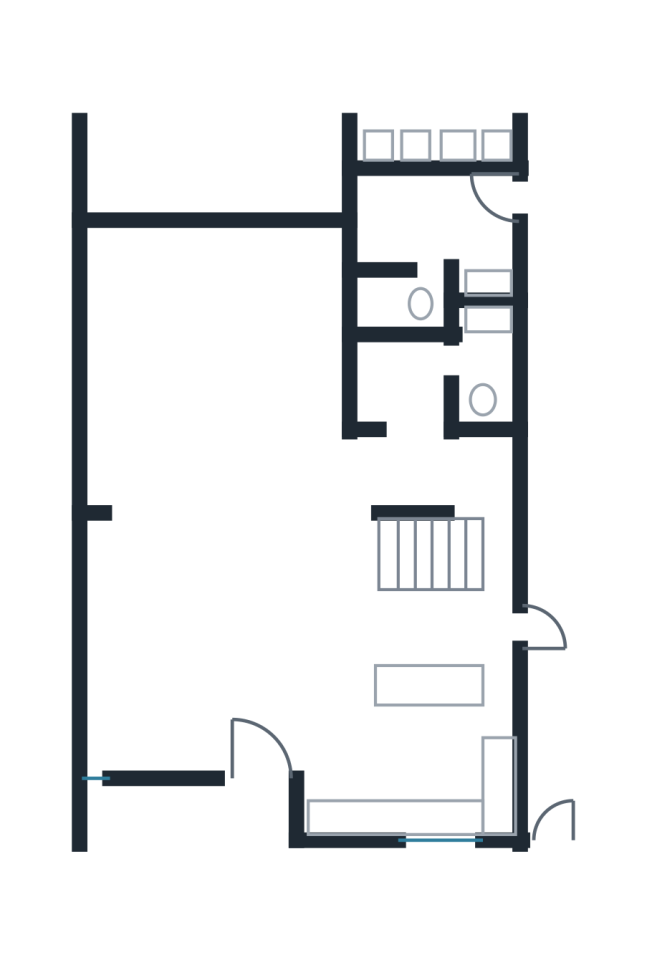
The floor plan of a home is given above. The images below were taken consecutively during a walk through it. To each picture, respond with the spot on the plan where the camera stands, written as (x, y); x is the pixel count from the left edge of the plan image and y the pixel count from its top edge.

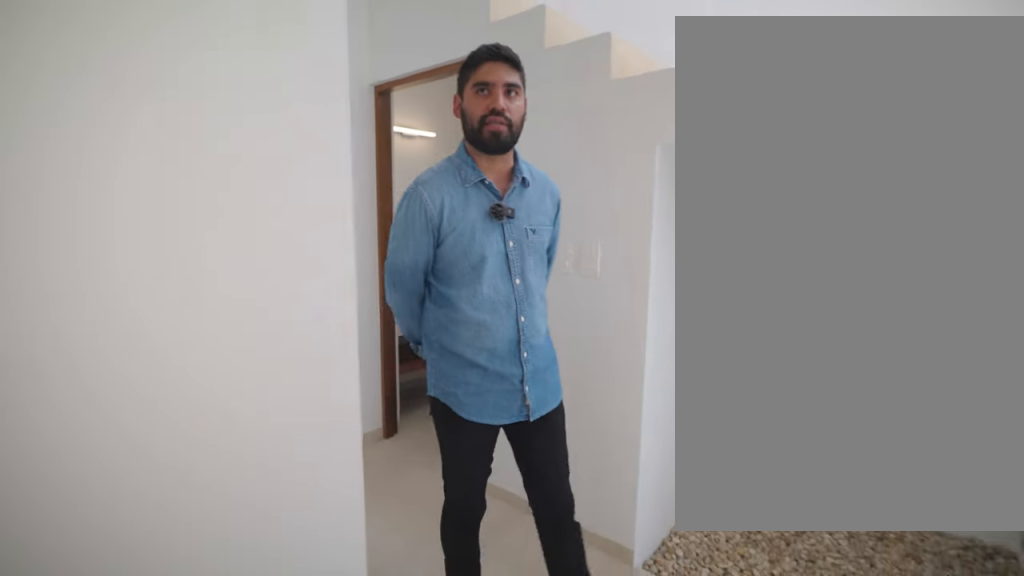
(422, 422)
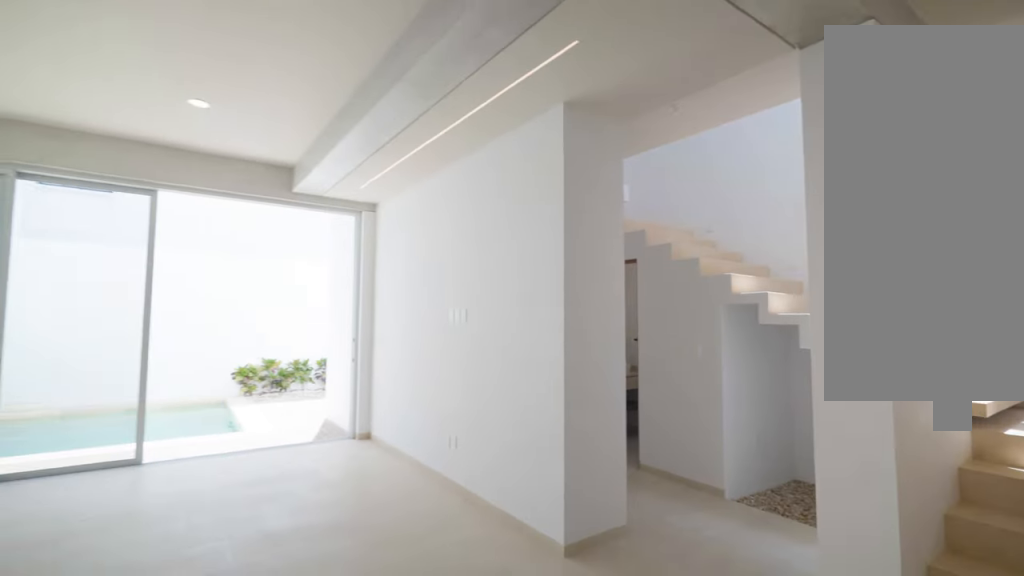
(336, 495)
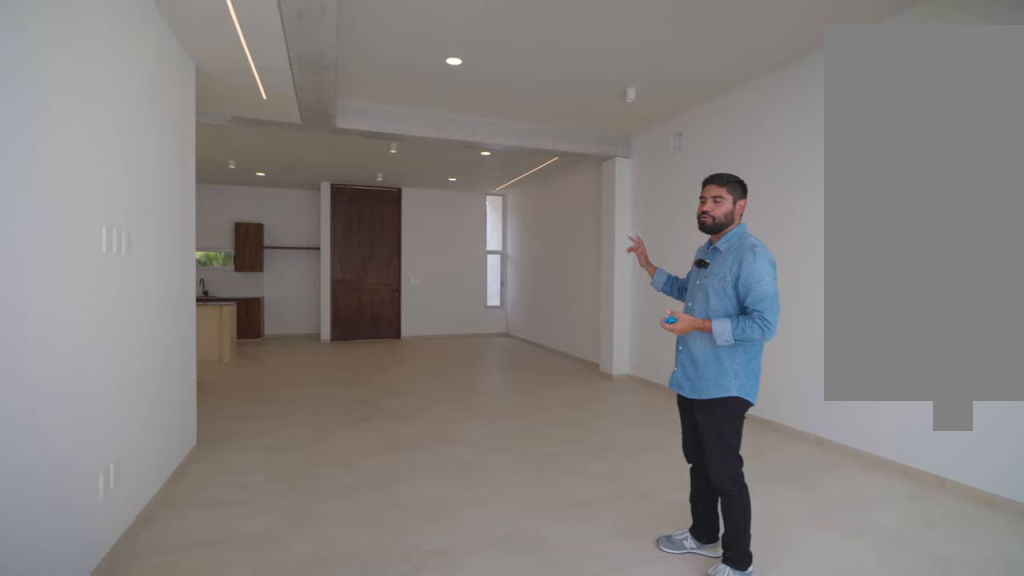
(193, 269)
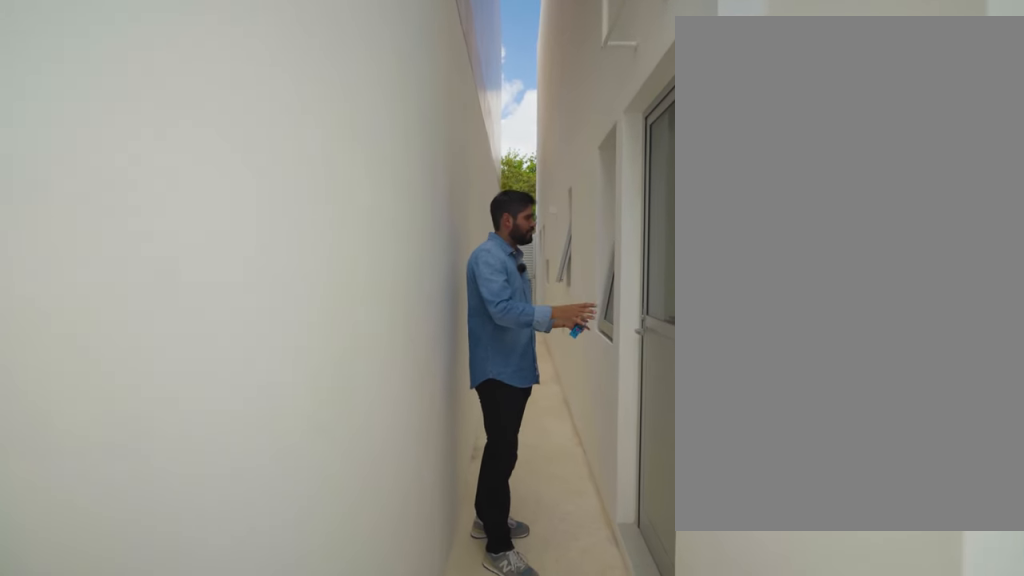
(543, 187)
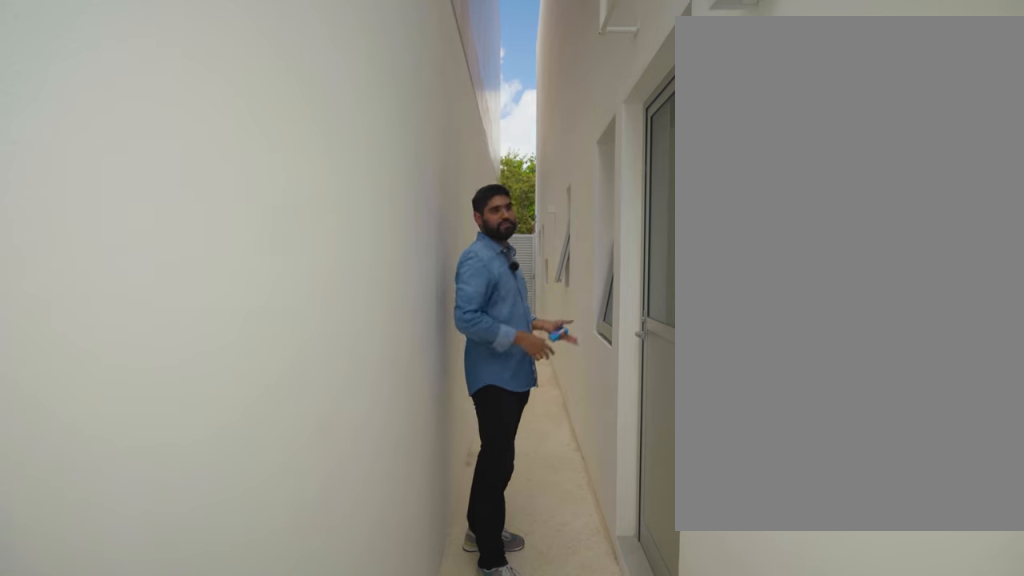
(545, 188)
